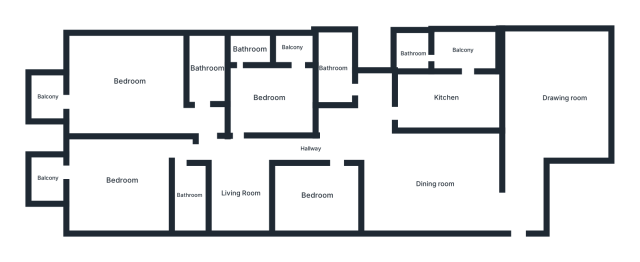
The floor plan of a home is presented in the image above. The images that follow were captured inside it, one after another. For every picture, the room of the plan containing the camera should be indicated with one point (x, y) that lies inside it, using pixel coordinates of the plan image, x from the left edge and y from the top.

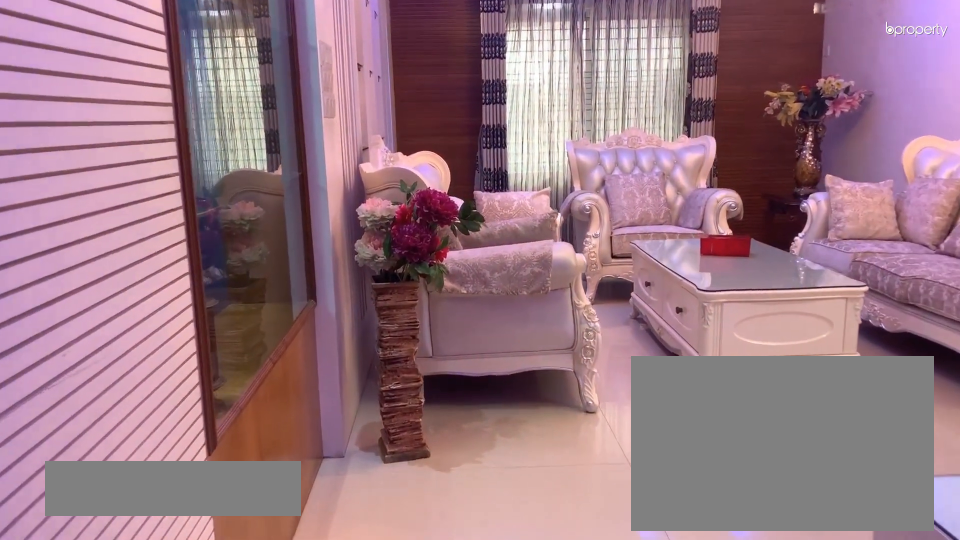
(522, 185)
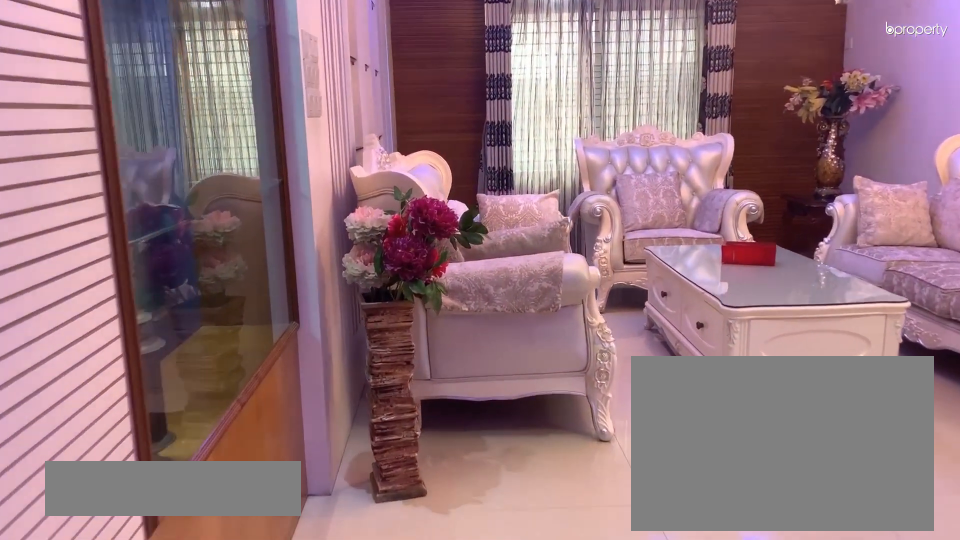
(522, 185)
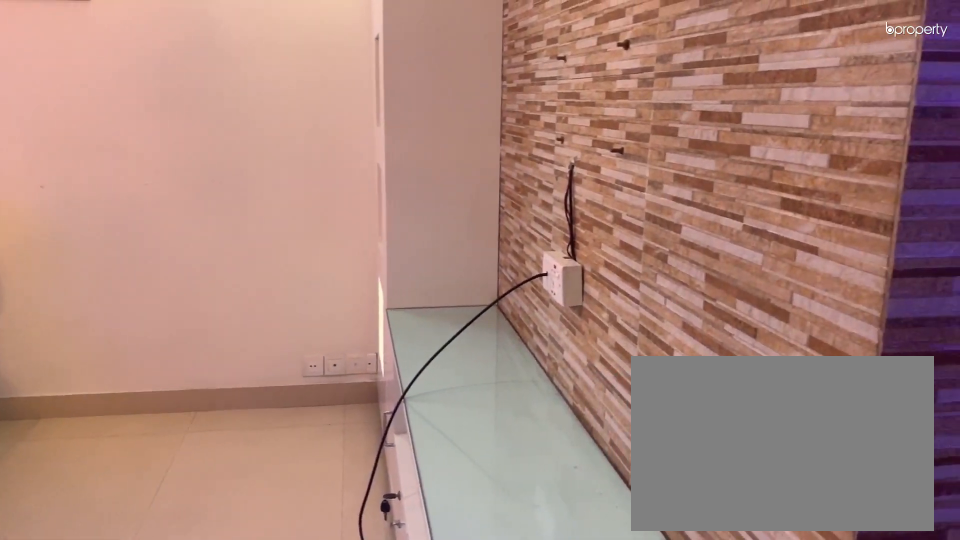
(563, 99)
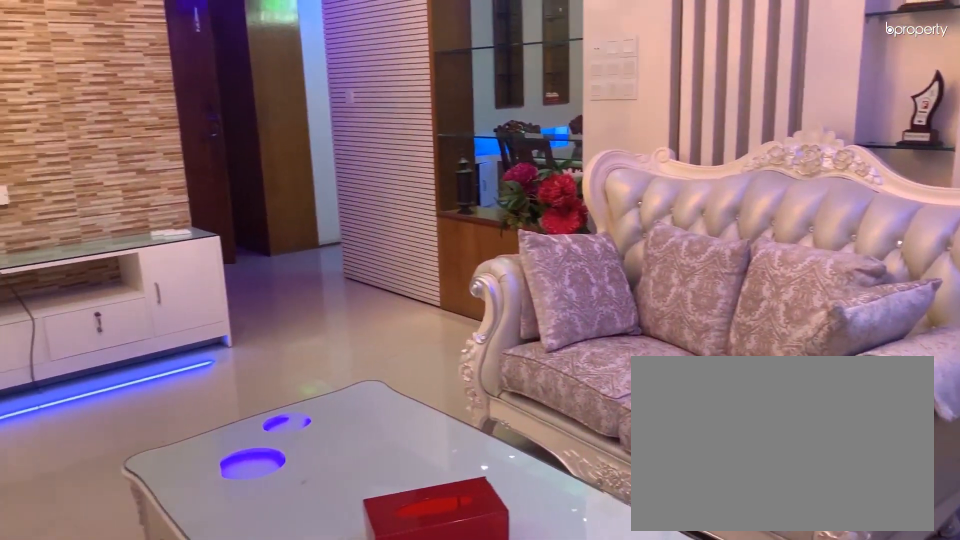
(563, 99)
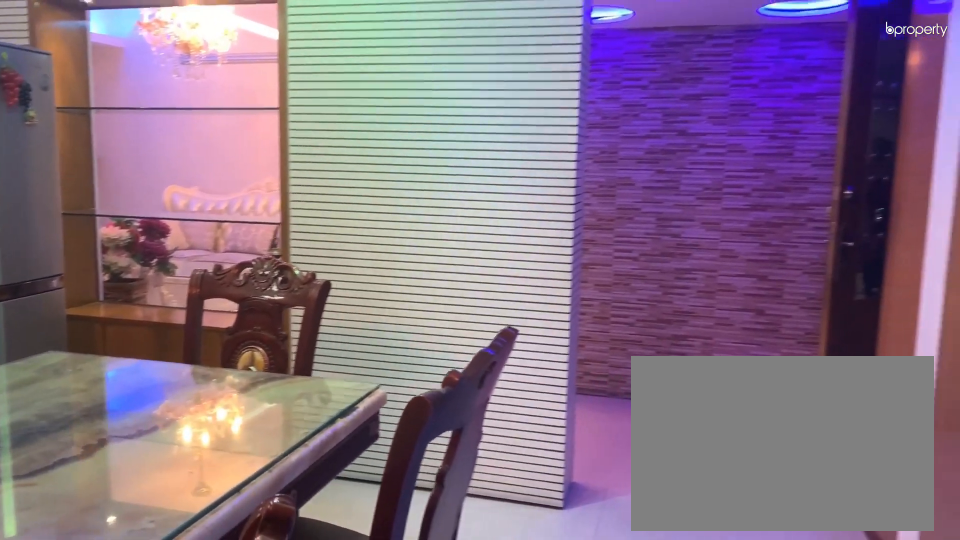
(434, 184)
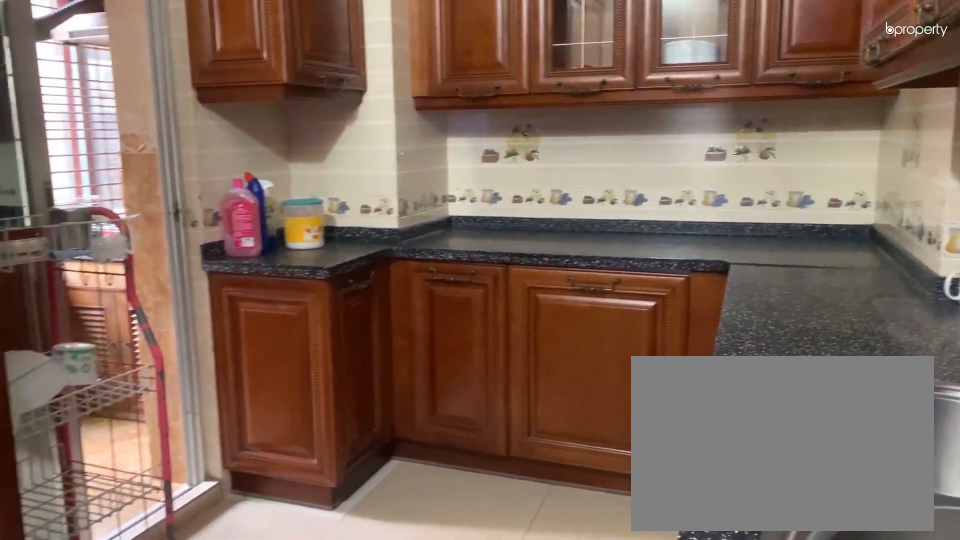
(444, 97)
